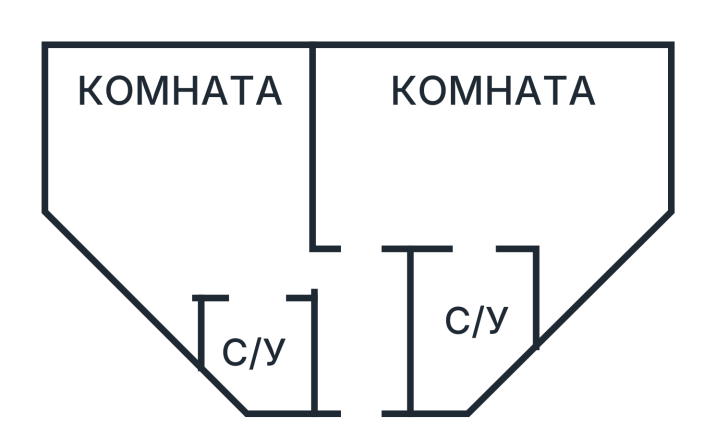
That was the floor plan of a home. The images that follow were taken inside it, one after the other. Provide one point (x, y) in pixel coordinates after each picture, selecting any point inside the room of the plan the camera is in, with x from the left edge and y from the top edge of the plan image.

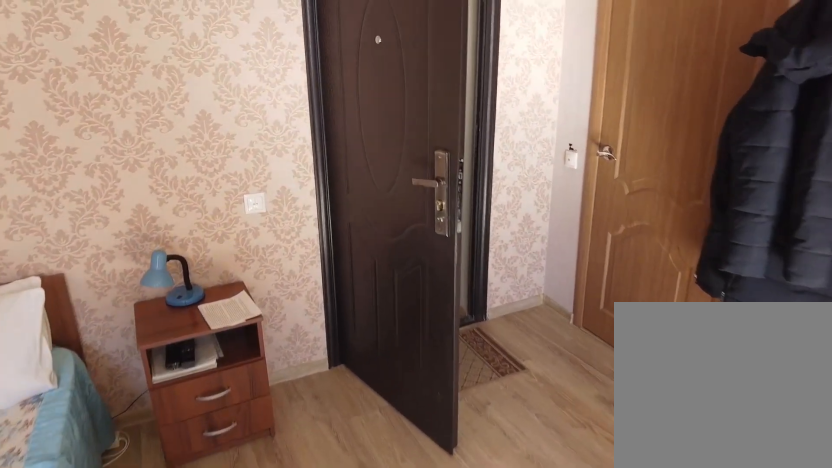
(279, 214)
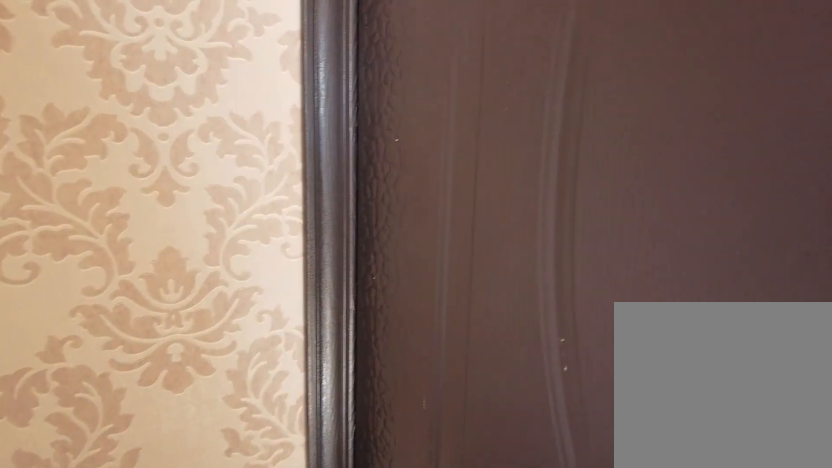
(294, 271)
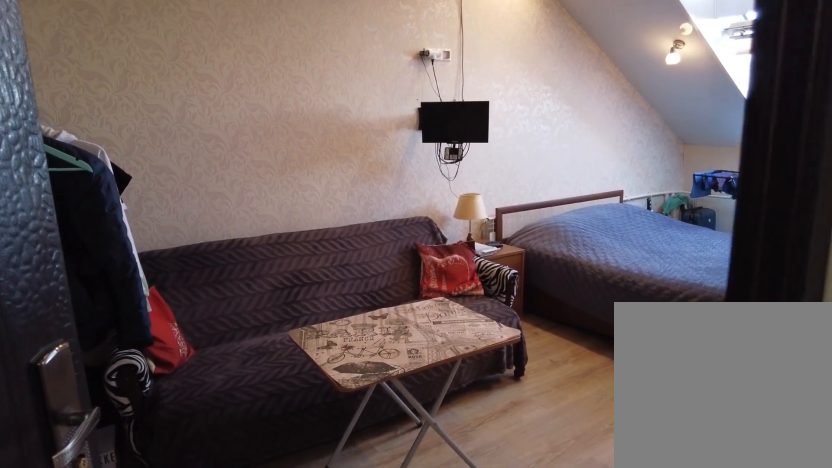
(395, 213)
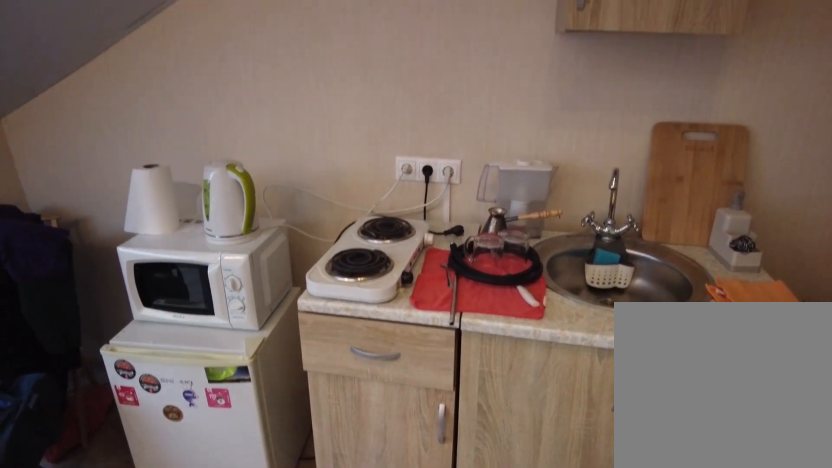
(395, 213)
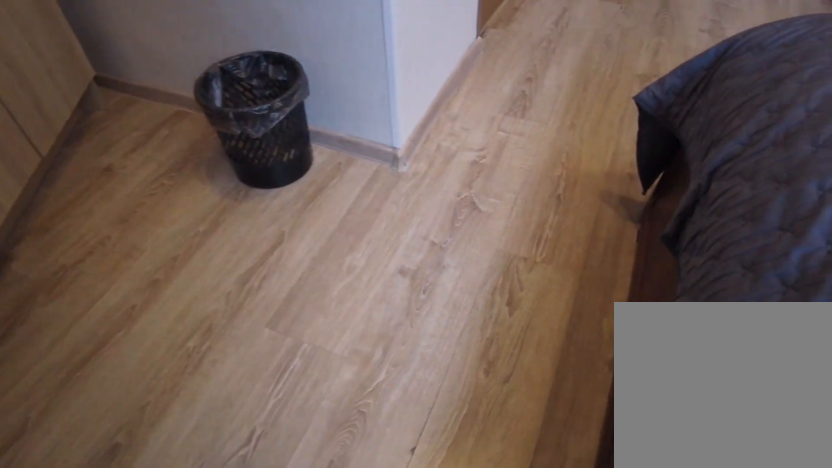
(636, 184)
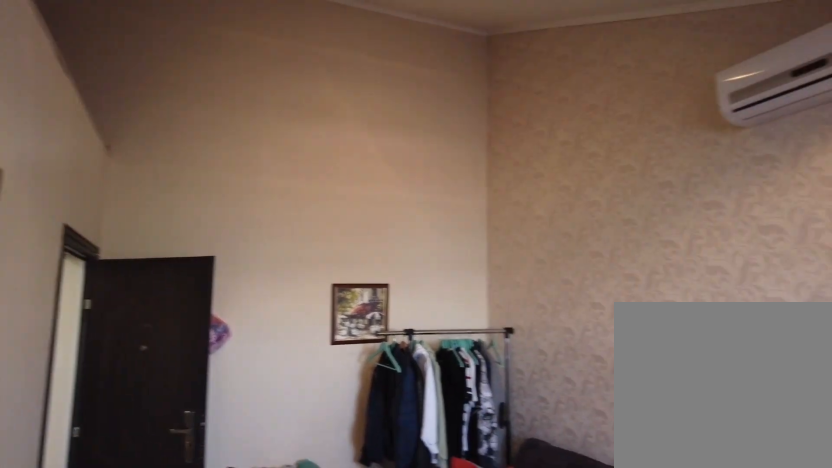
(479, 222)
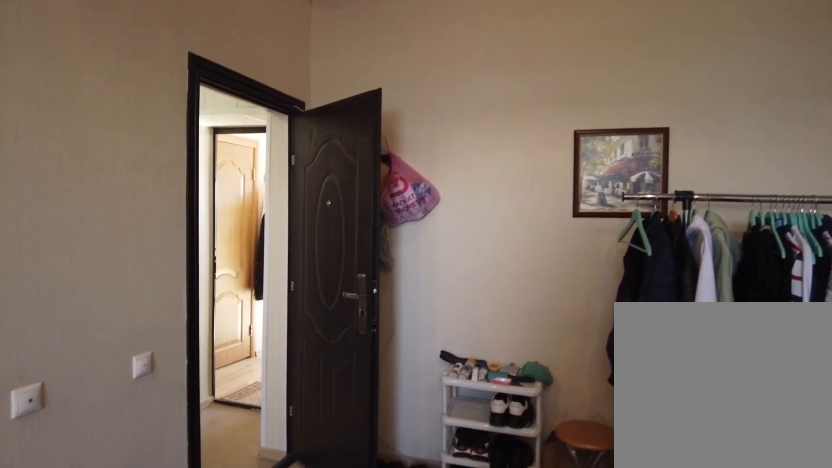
(479, 222)
